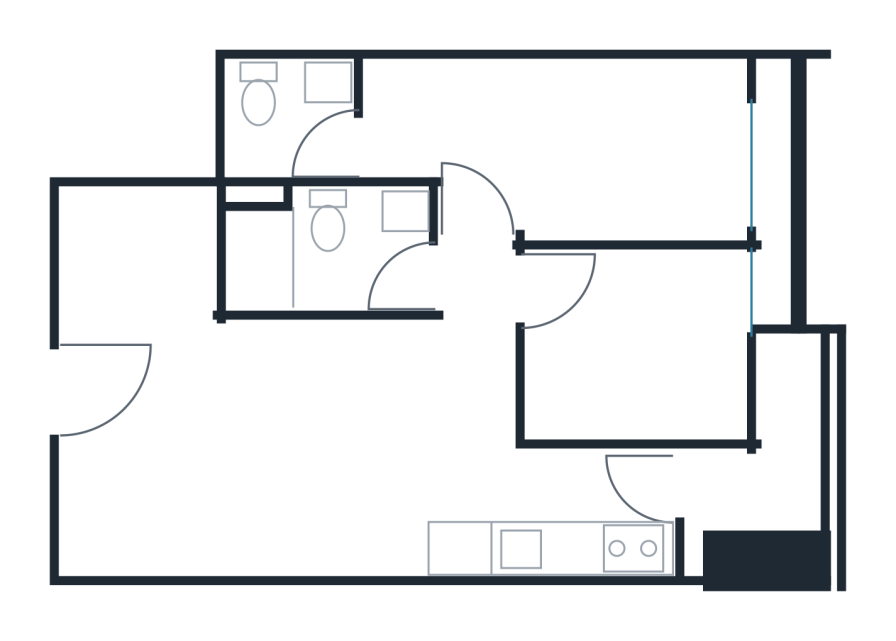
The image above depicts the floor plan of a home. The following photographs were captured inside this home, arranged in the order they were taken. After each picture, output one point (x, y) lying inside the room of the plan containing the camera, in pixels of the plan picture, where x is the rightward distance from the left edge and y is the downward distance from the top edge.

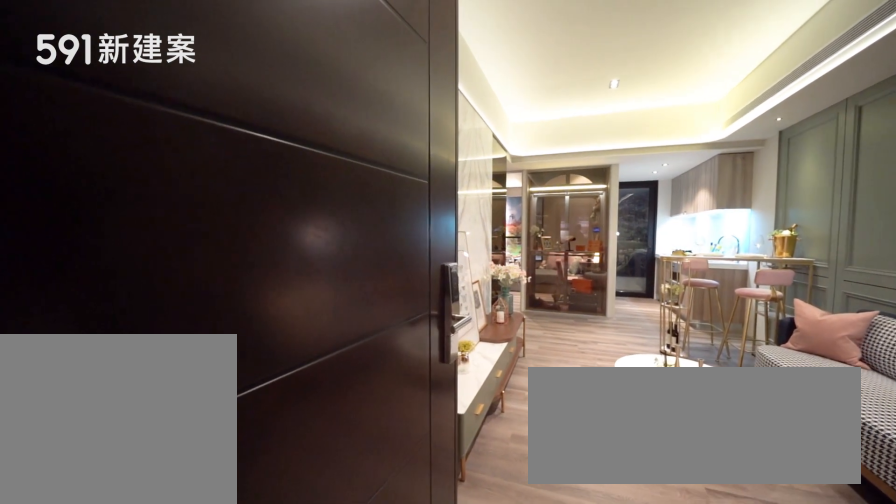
(104, 396)
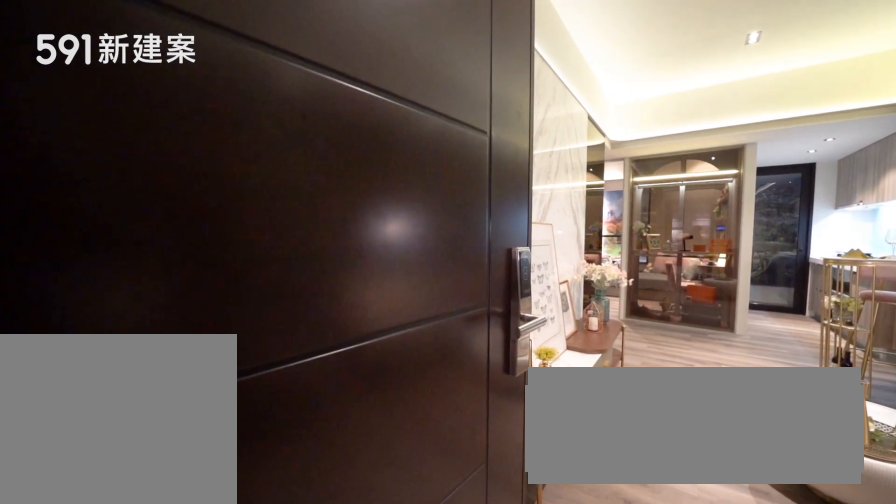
(104, 396)
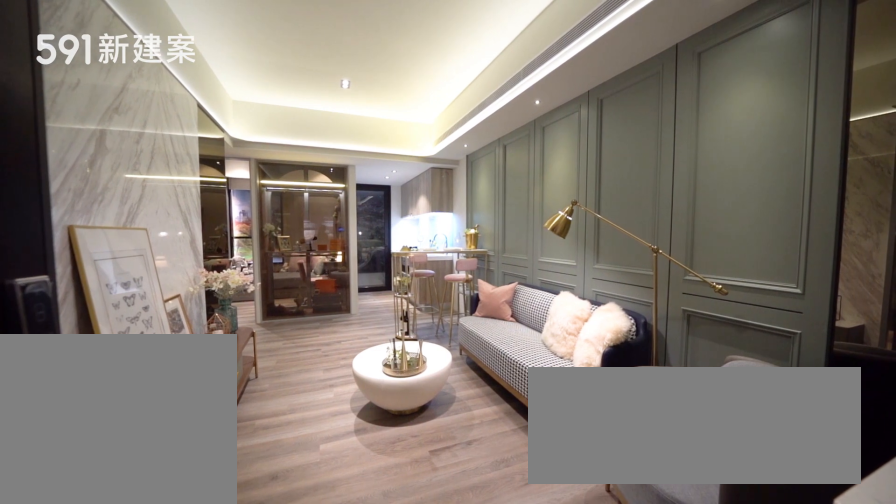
(244, 445)
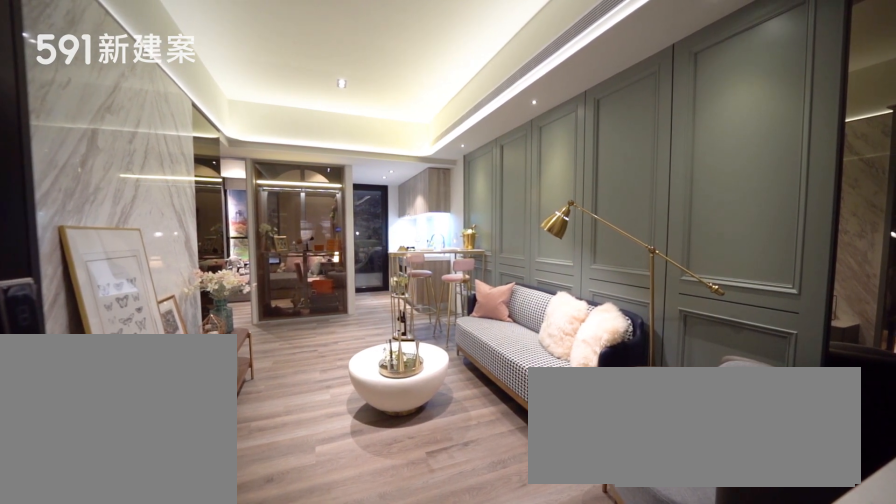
(244, 445)
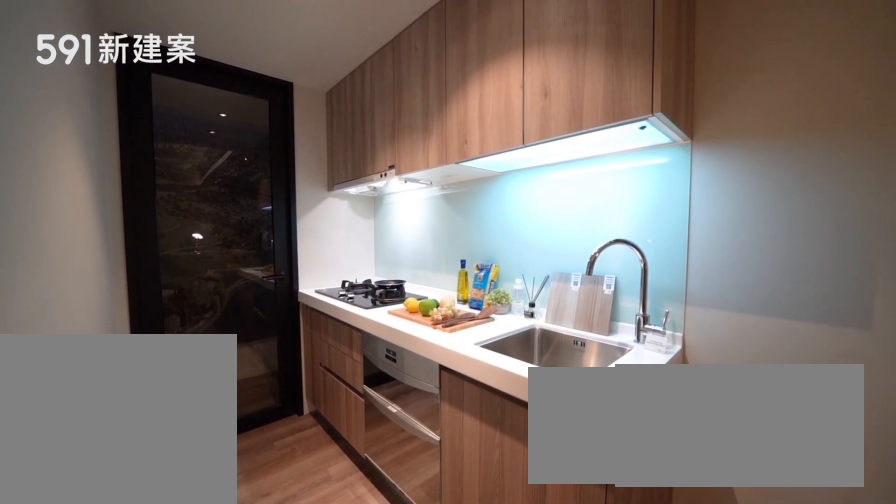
(549, 513)
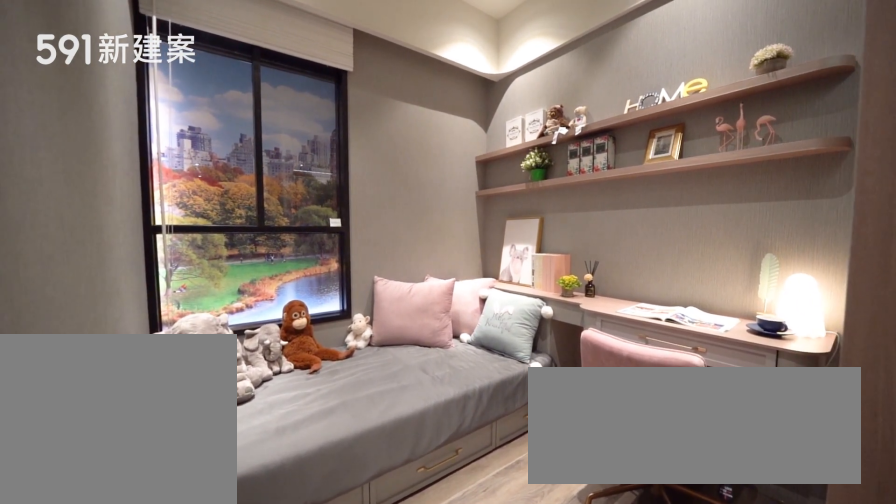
(637, 347)
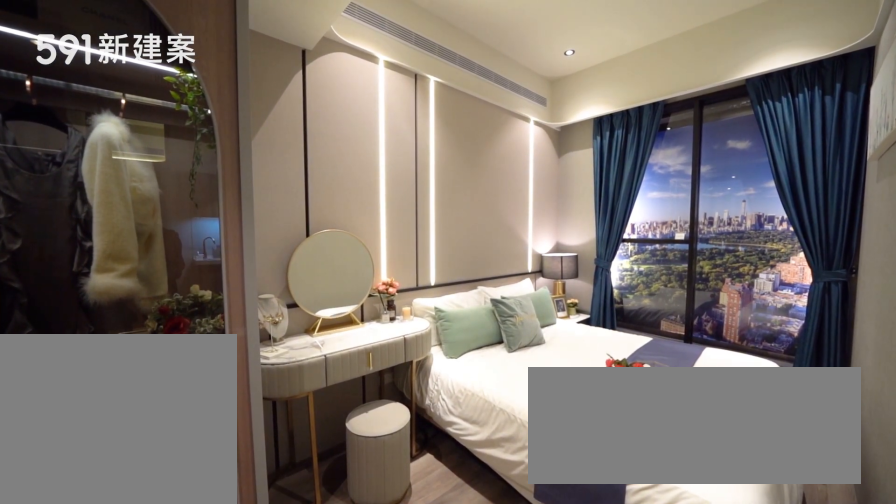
(564, 146)
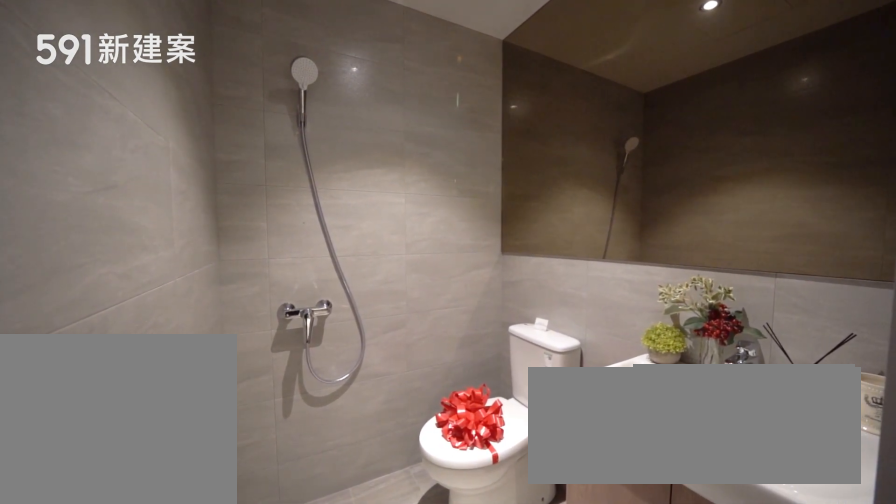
(283, 118)
